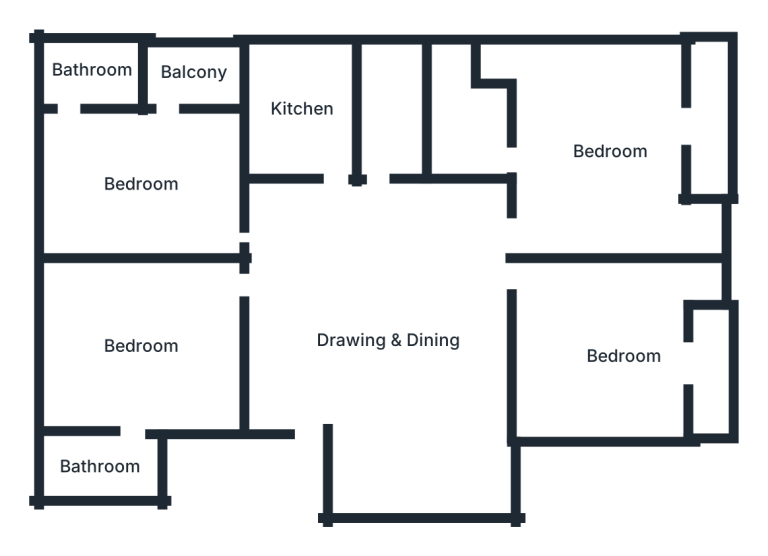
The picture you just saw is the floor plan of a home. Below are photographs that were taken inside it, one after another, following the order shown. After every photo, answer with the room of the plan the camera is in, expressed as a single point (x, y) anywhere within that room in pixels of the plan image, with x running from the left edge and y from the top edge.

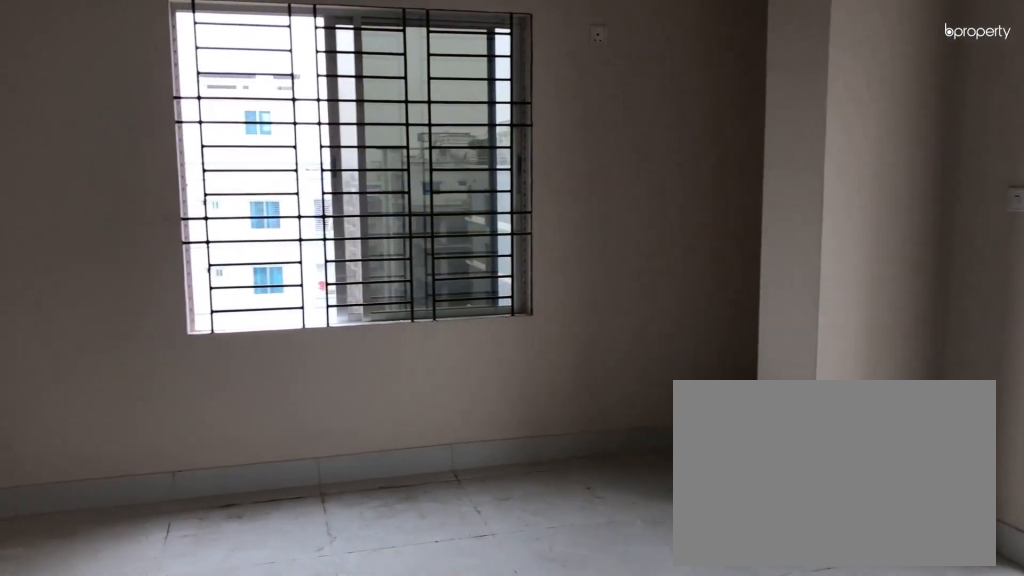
(613, 152)
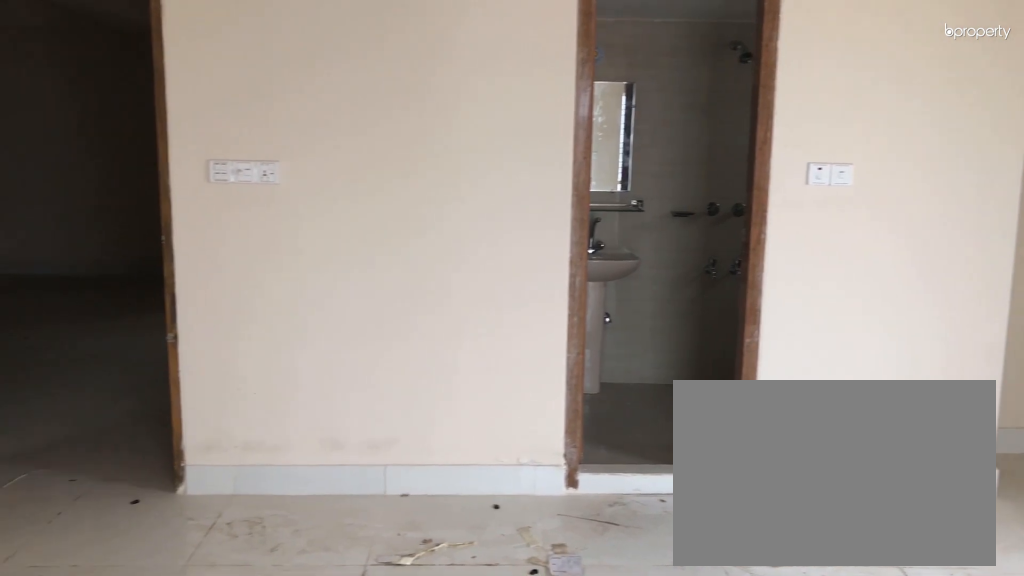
(613, 152)
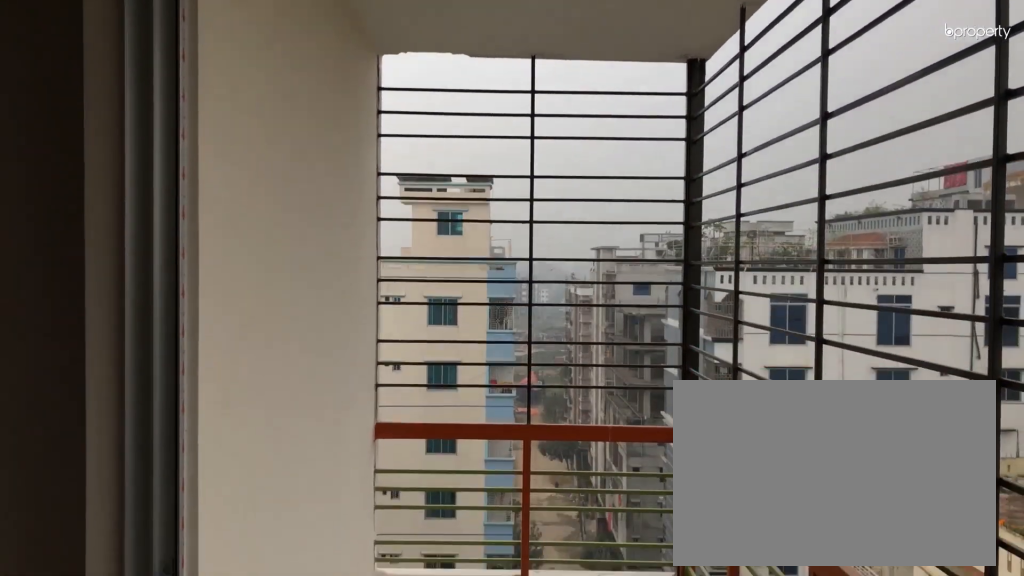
(711, 127)
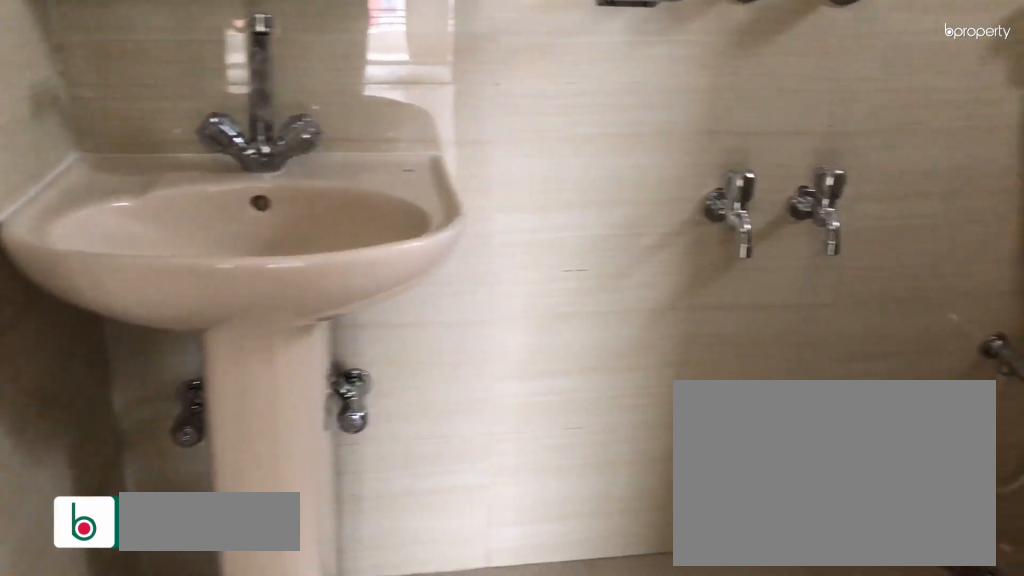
(461, 124)
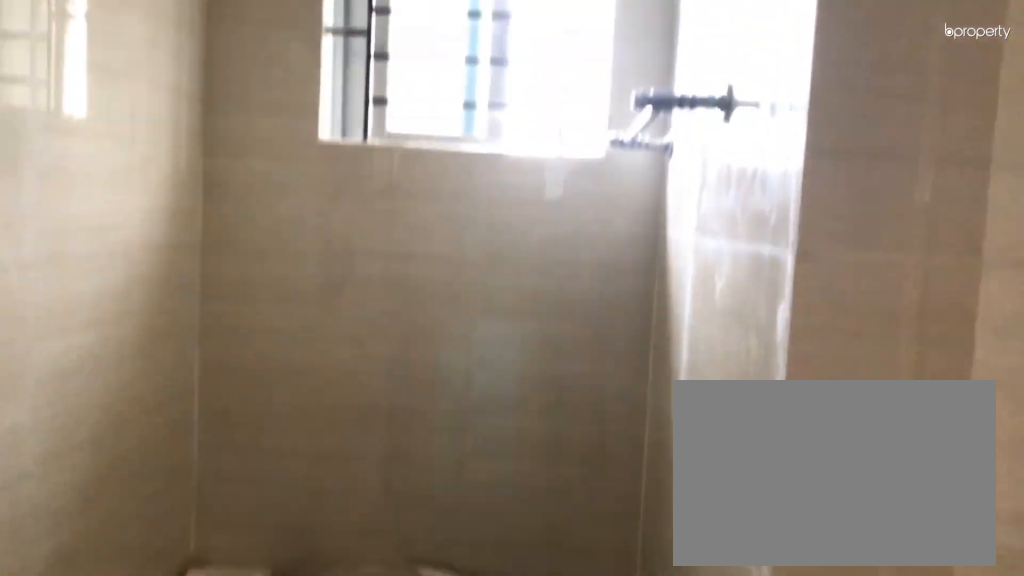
(461, 124)
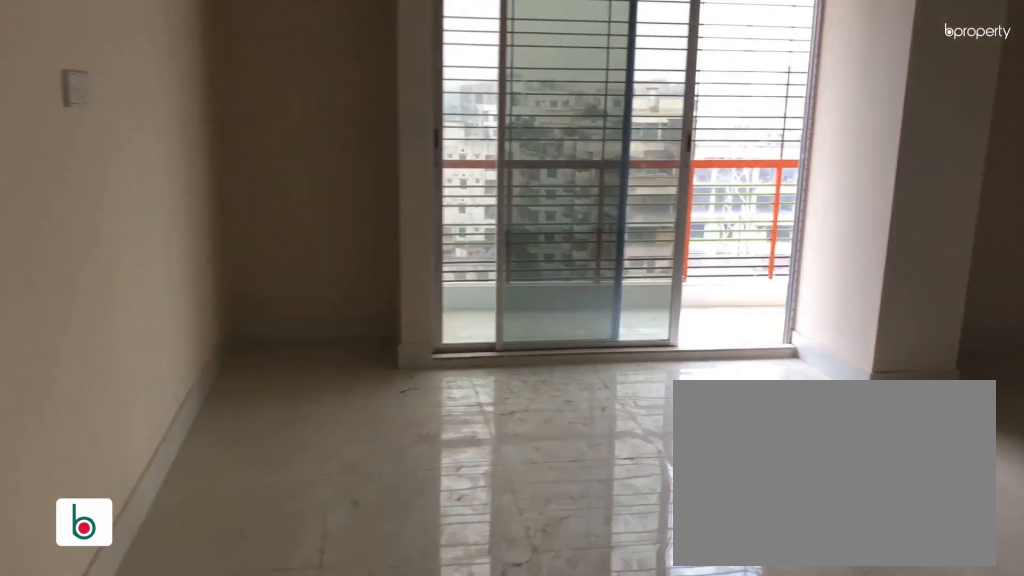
(580, 290)
